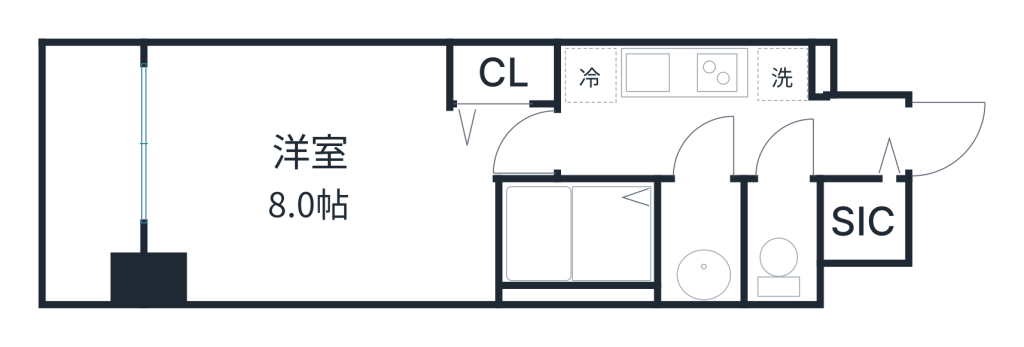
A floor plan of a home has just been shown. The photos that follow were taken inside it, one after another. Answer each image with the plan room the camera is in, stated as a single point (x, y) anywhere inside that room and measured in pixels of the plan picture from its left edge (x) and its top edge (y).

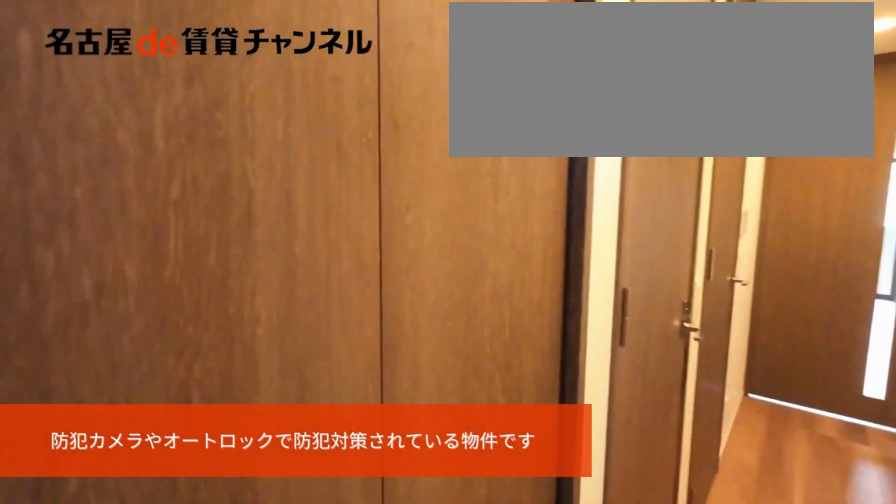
(862, 135)
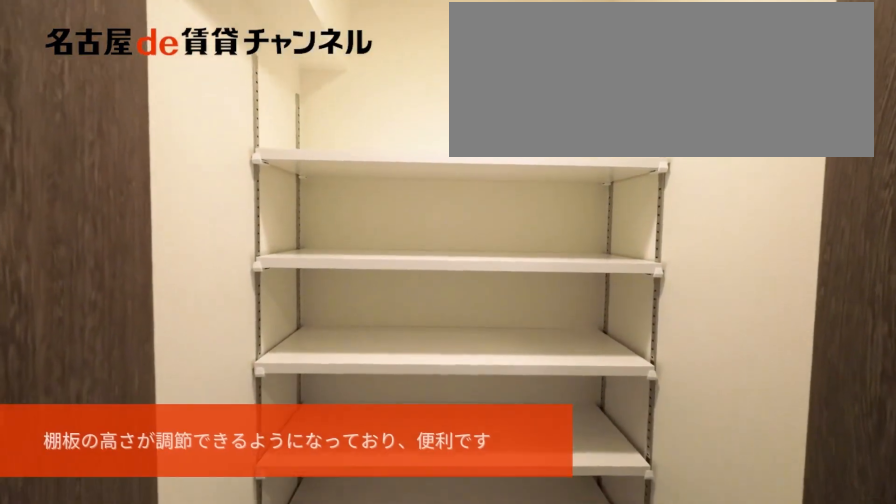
(862, 221)
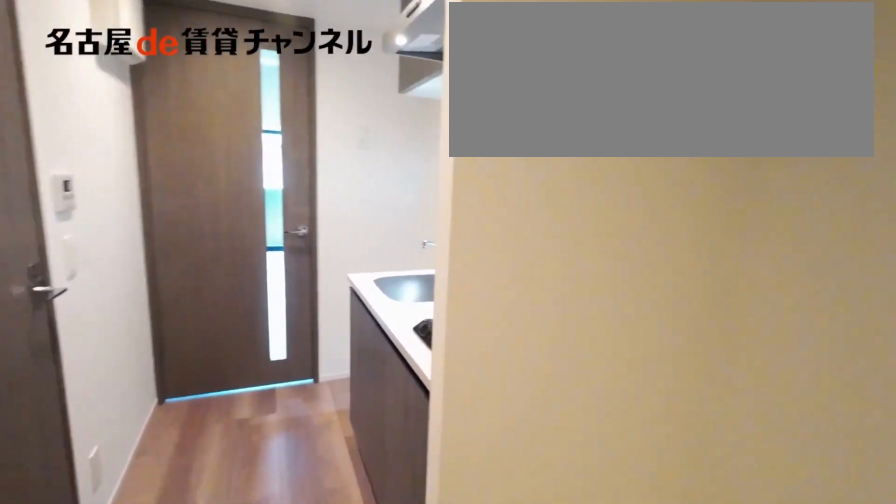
(695, 138)
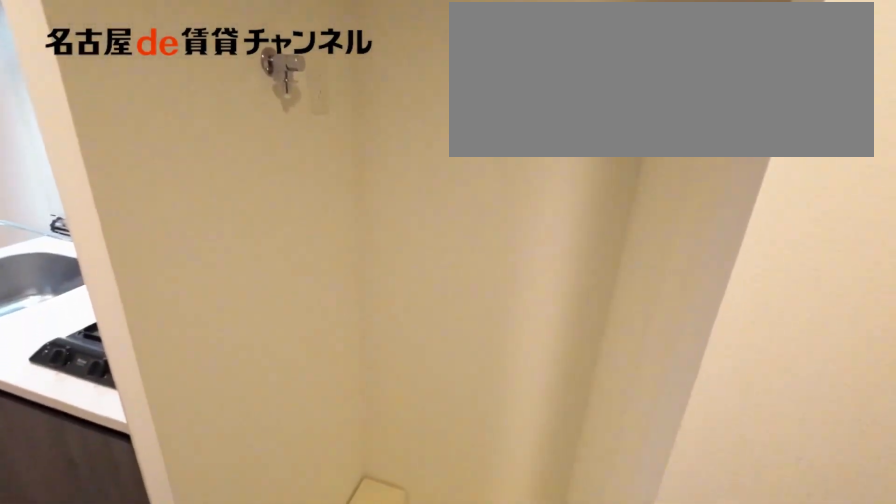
(792, 71)
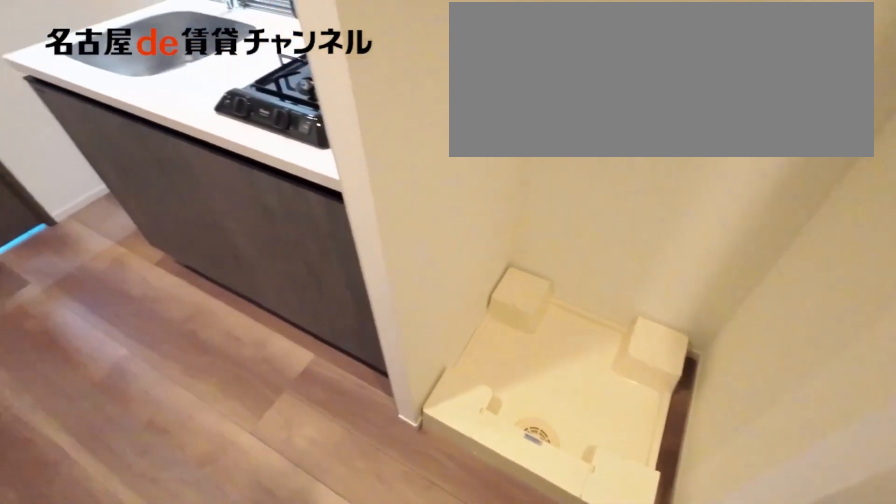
(792, 71)
